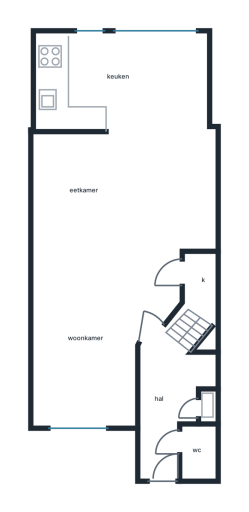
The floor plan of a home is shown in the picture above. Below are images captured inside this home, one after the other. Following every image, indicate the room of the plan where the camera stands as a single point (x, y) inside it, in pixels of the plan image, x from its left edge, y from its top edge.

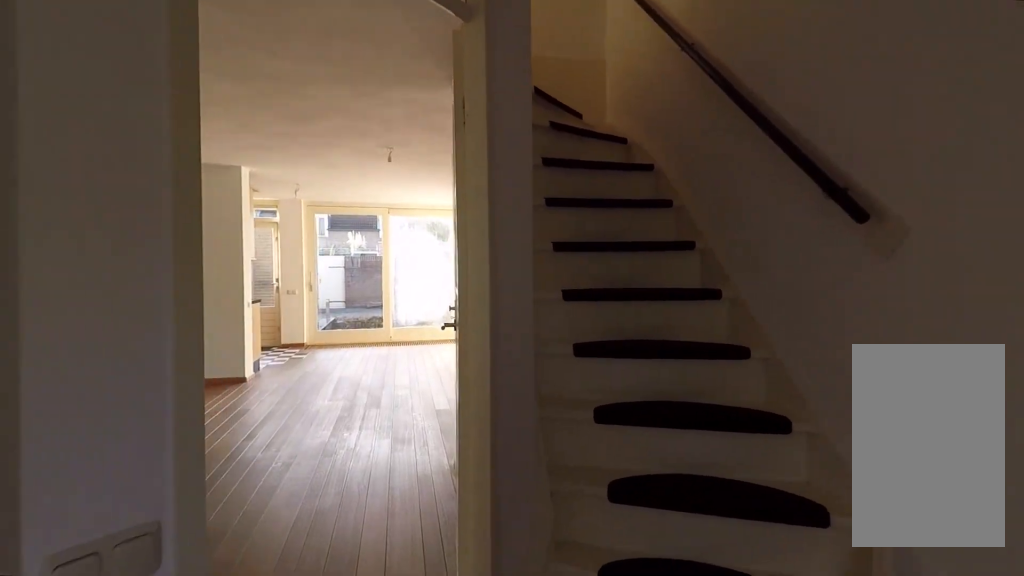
(168, 400)
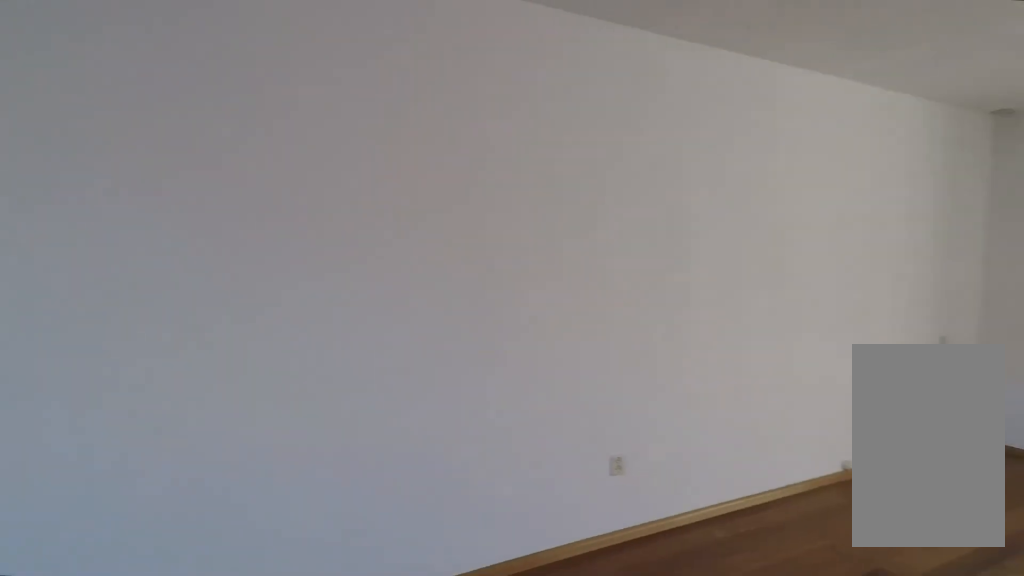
(111, 259)
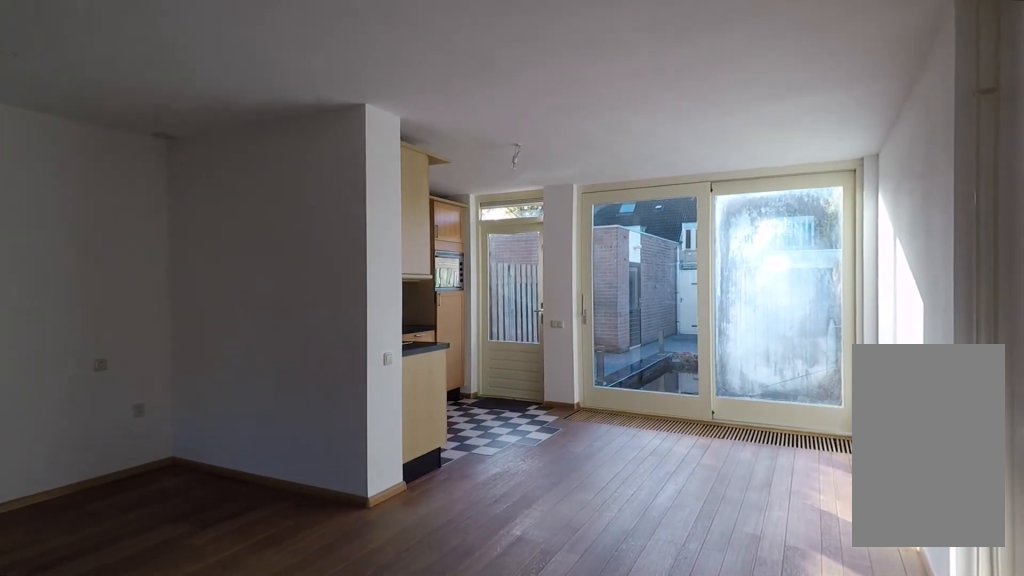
(111, 259)
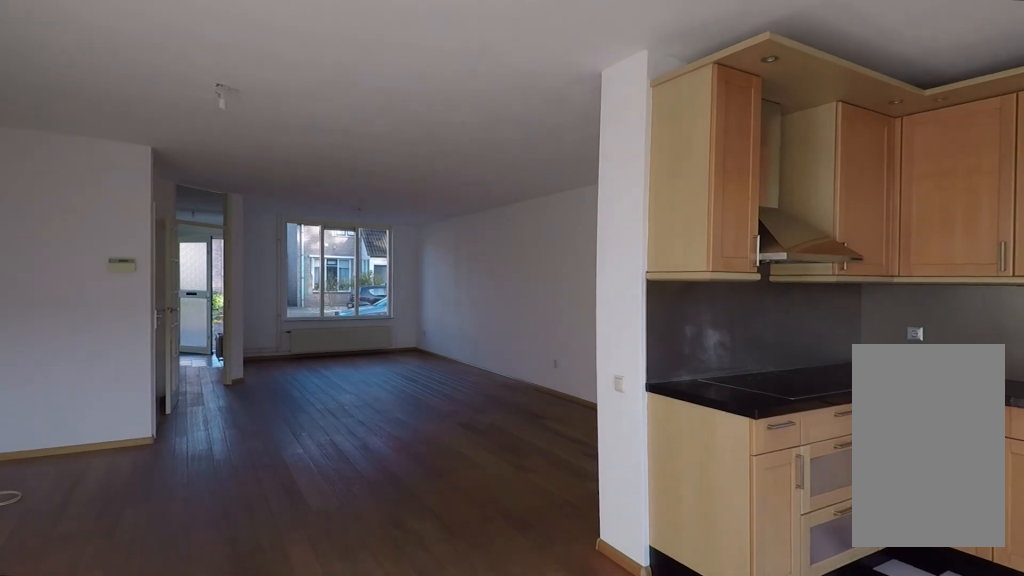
(122, 83)
